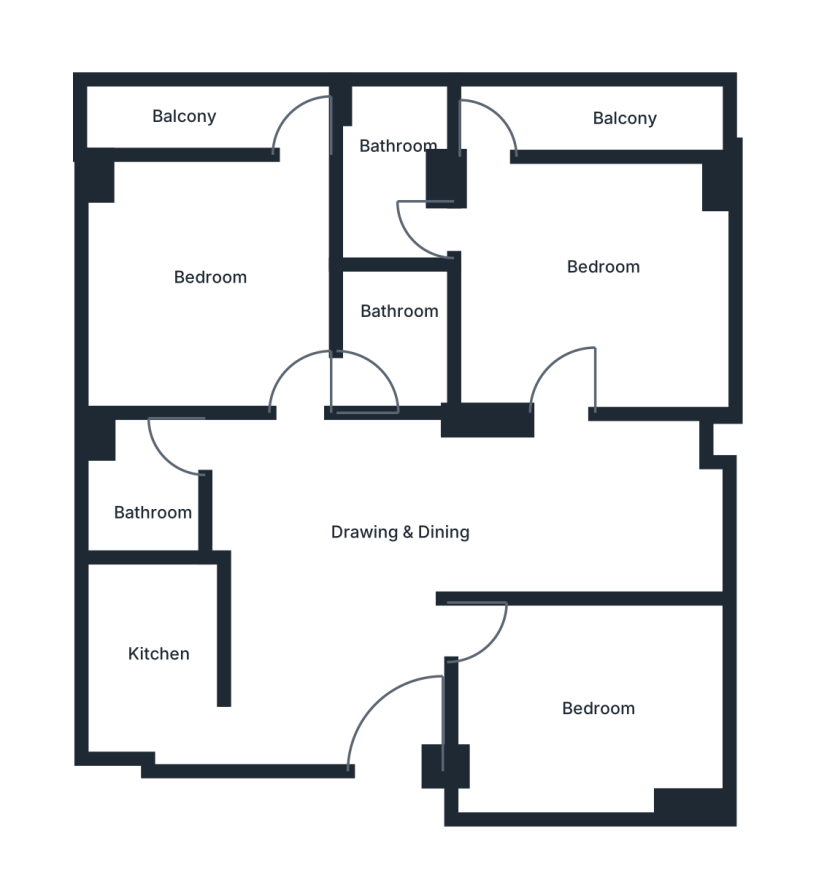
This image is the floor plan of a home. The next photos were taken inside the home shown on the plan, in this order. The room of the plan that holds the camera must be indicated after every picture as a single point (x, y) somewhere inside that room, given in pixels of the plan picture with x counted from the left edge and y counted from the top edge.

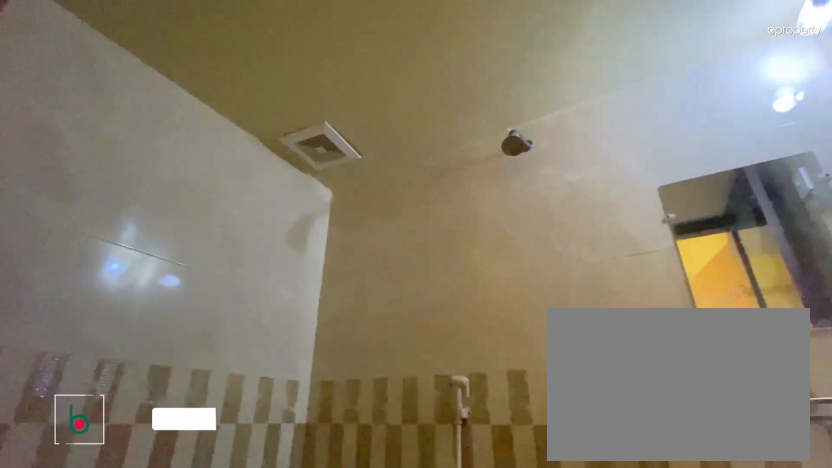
(395, 351)
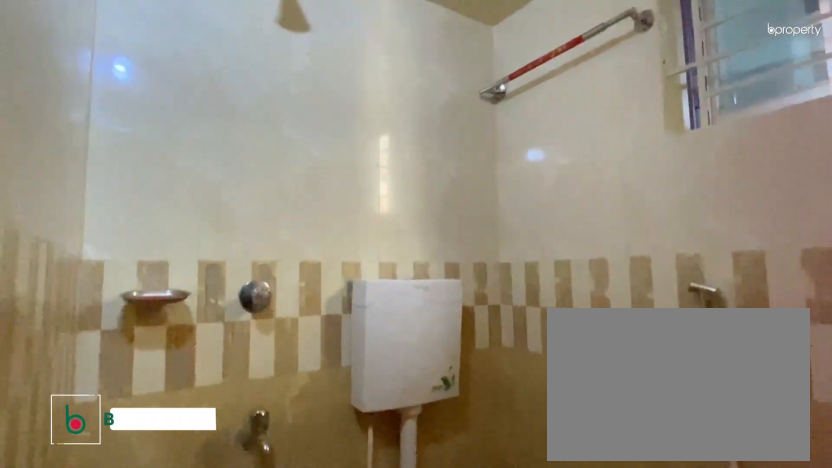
(153, 468)
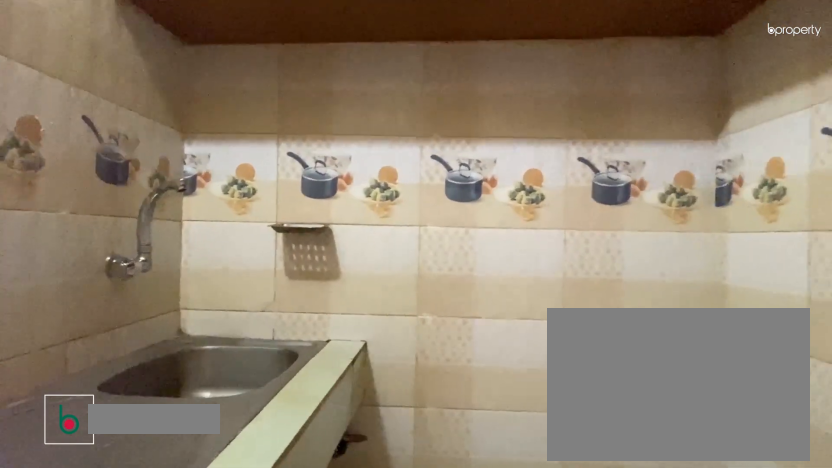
(156, 653)
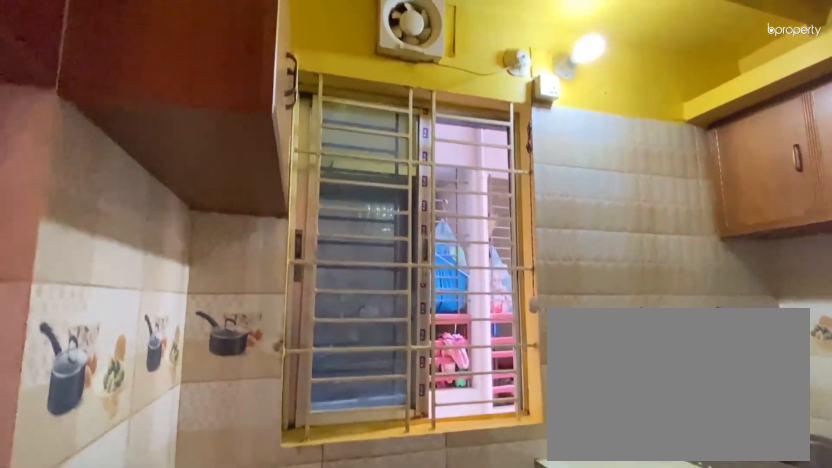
(156, 653)
